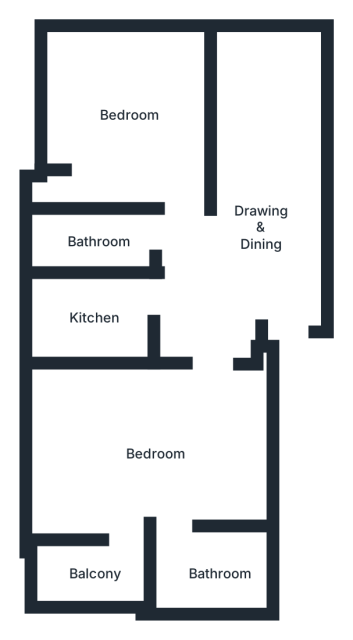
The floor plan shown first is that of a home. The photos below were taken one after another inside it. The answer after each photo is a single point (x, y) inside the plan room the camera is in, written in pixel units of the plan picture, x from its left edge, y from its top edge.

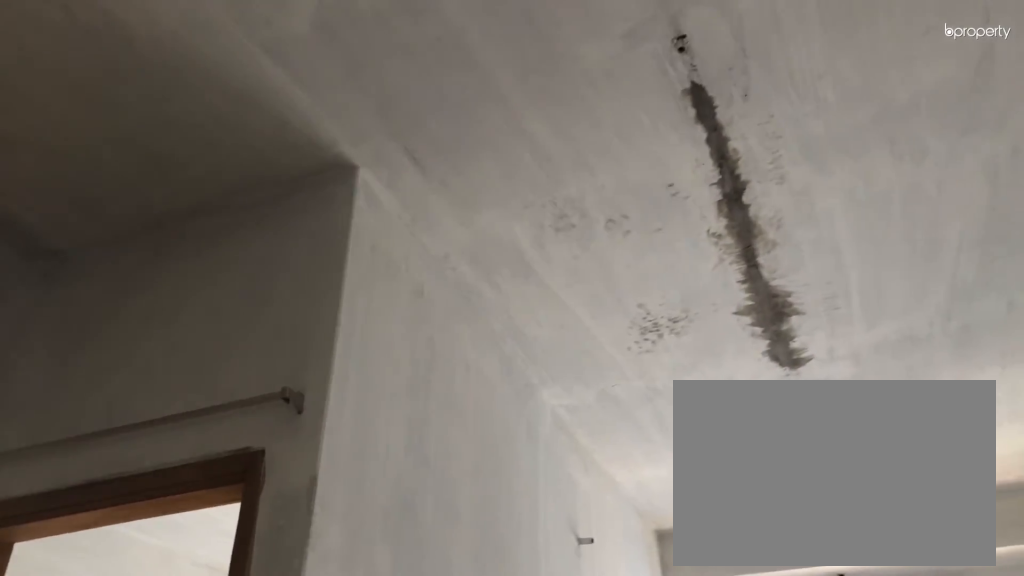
(257, 218)
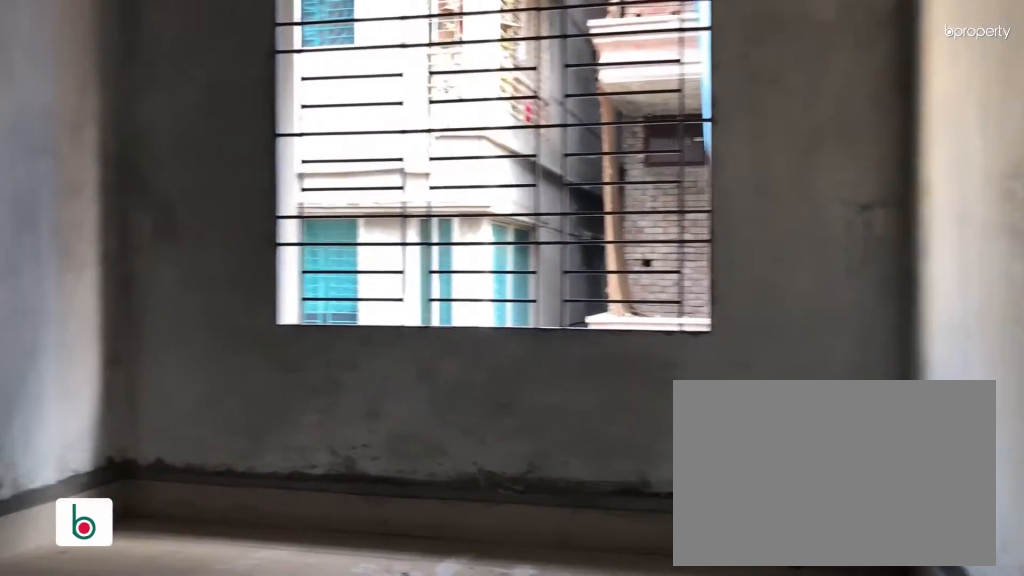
(121, 105)
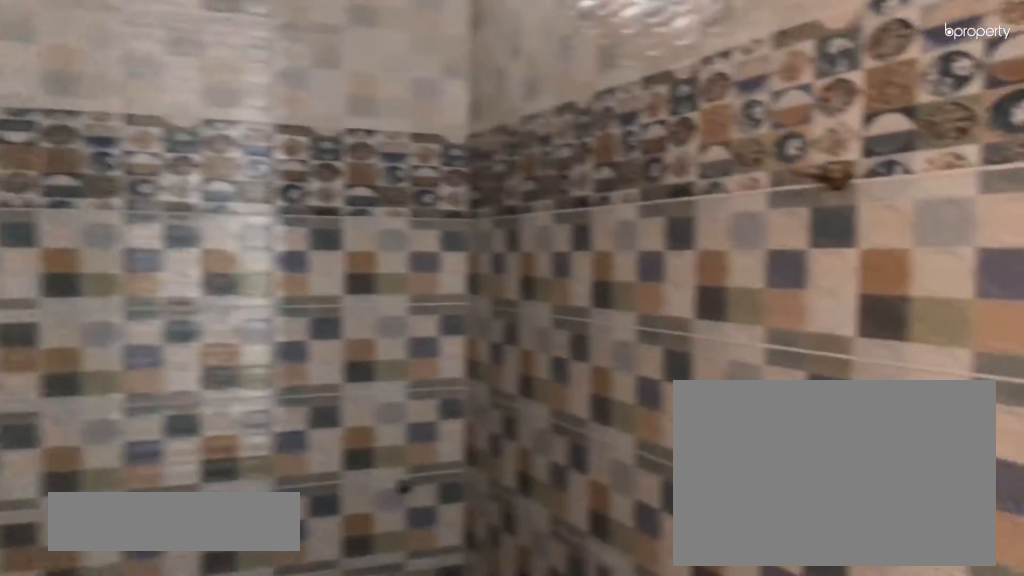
(98, 239)
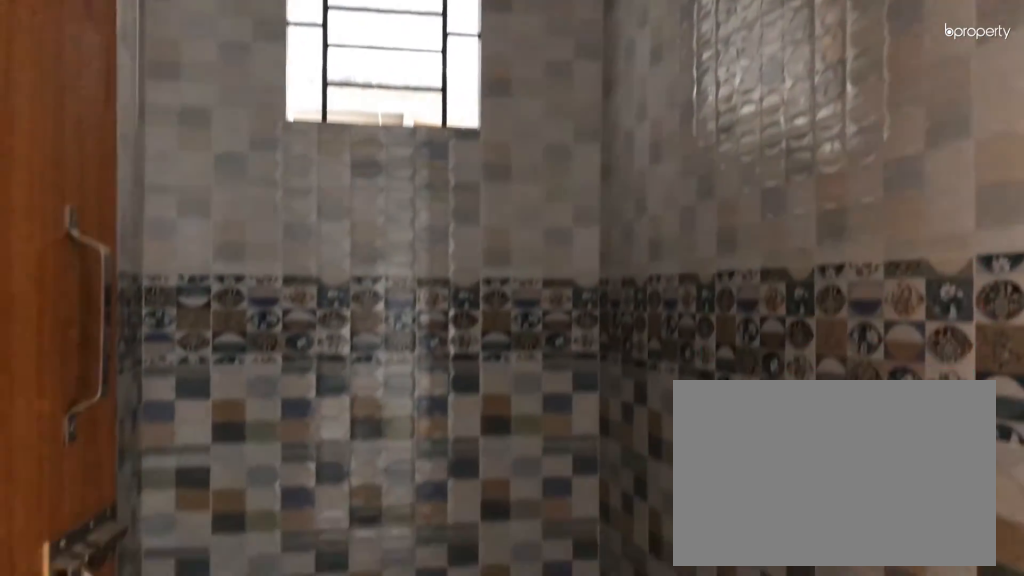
(98, 239)
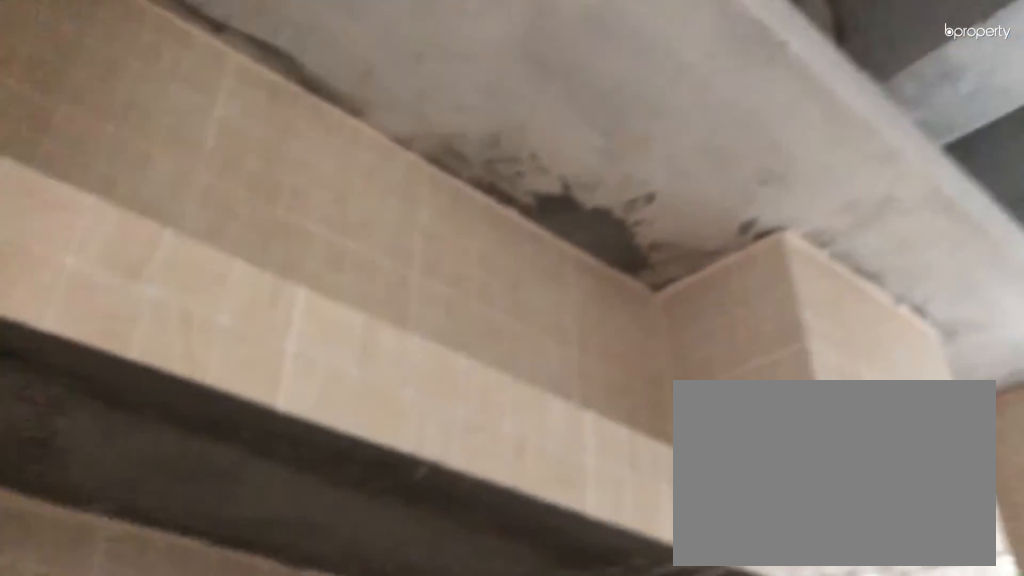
(101, 318)
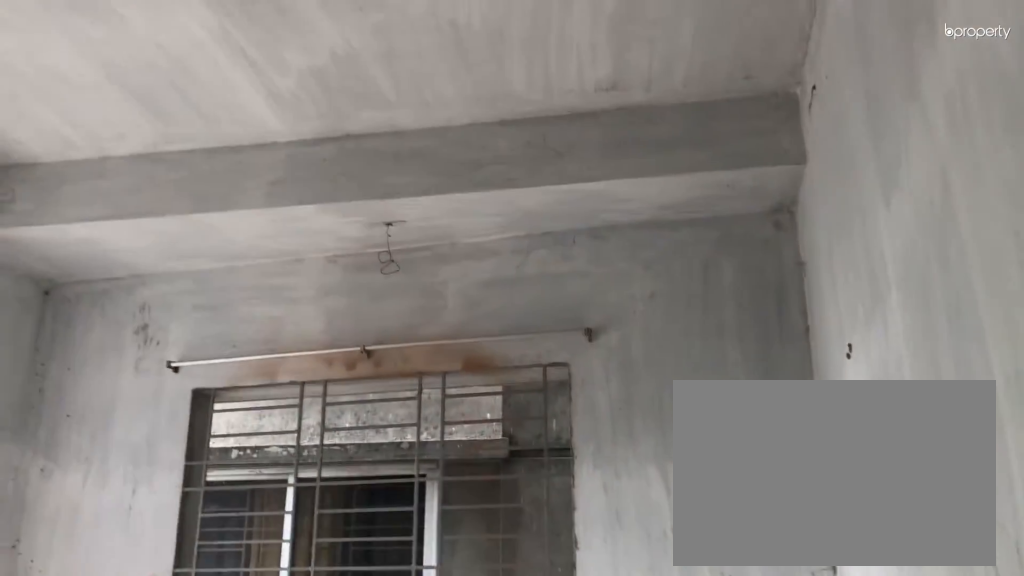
(162, 449)
